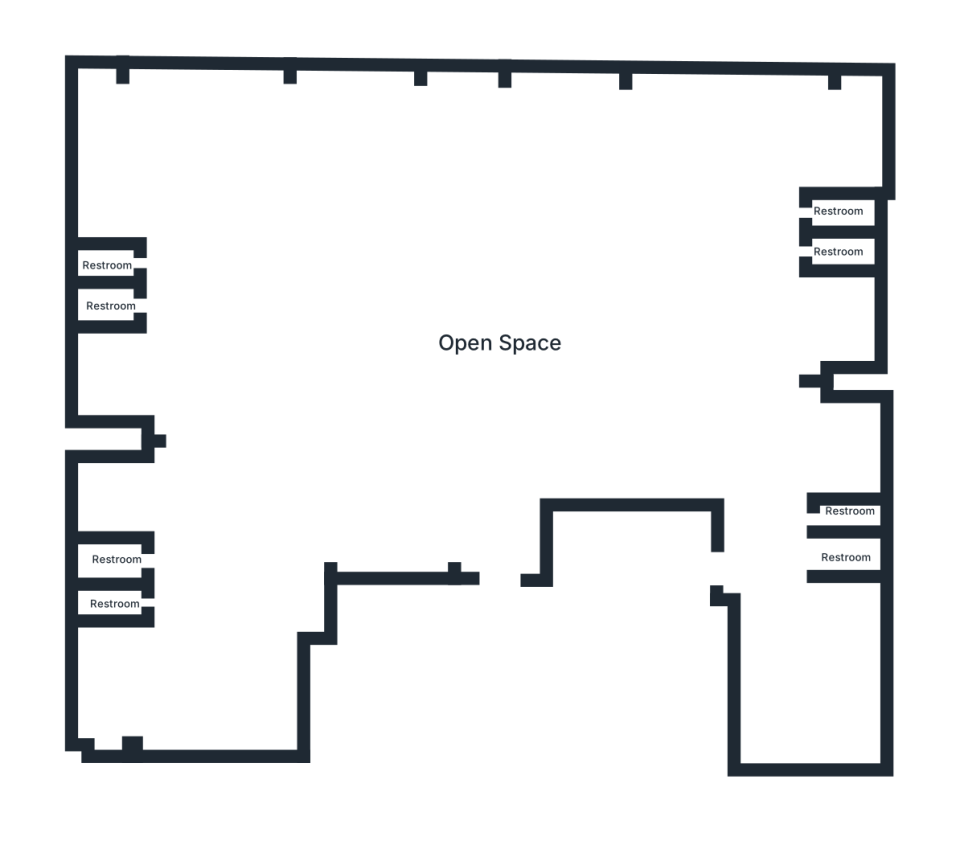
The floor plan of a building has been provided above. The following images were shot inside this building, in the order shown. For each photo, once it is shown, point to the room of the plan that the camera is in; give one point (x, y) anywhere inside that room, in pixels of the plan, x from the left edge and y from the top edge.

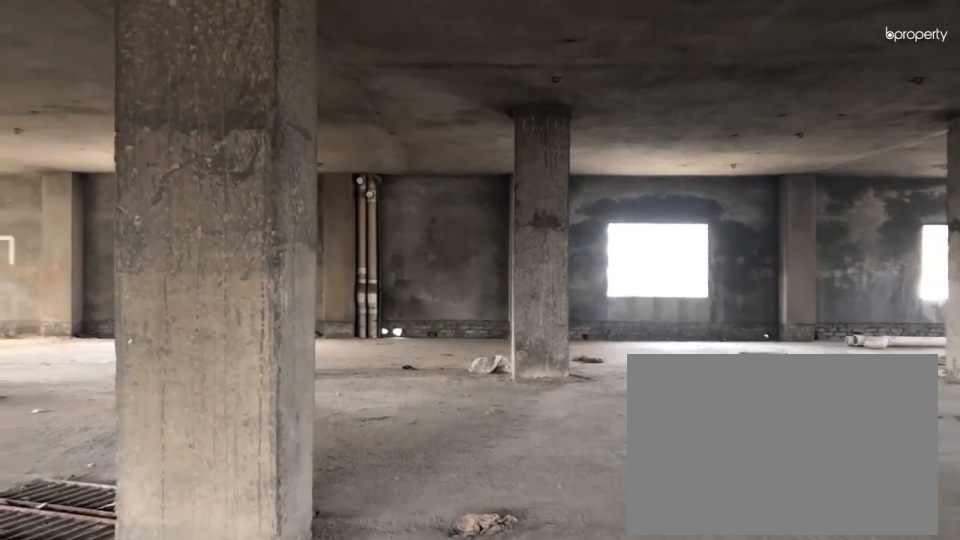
(482, 349)
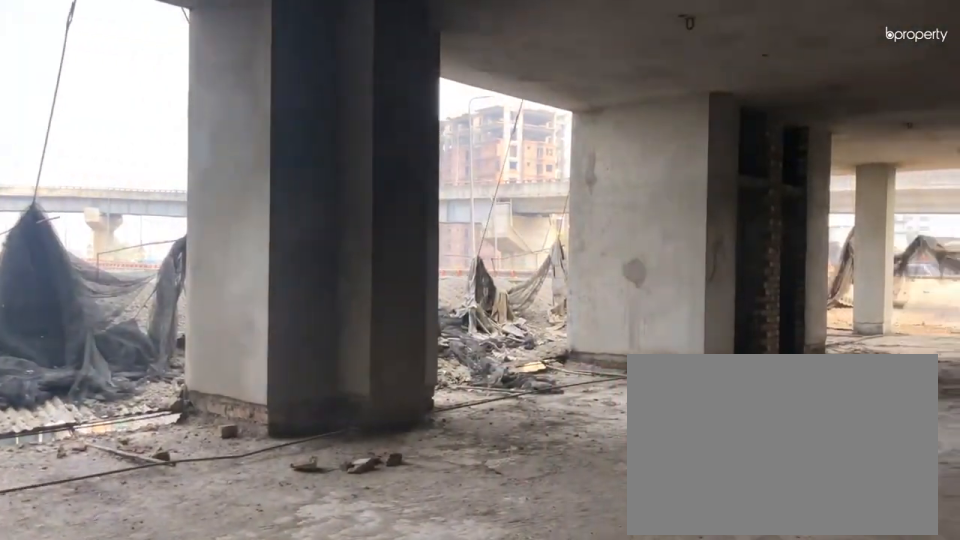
(481, 349)
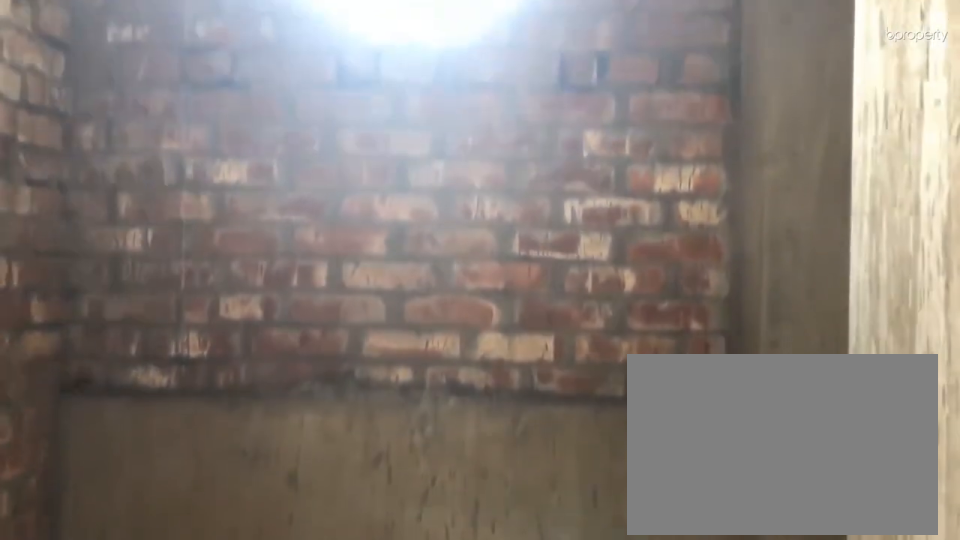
(843, 509)
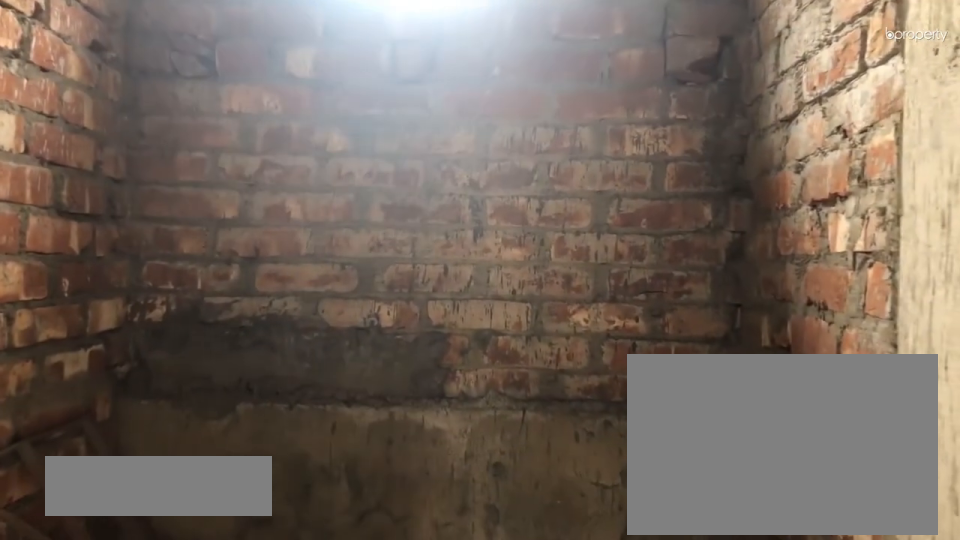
(800, 256)
